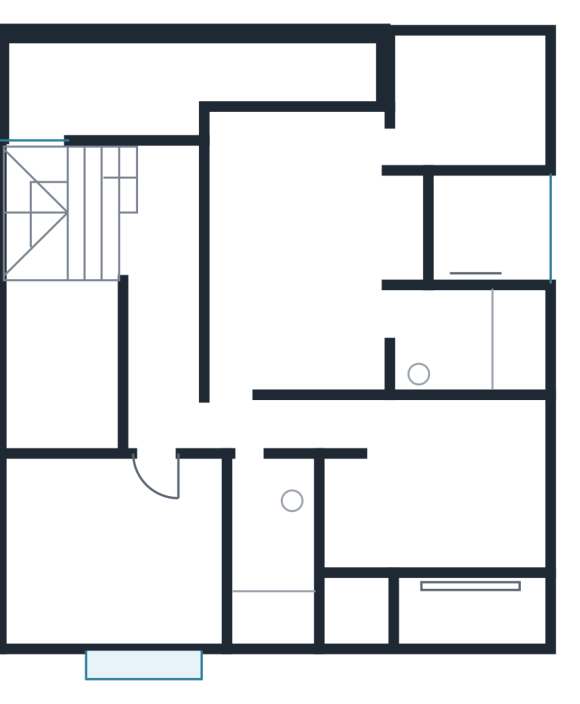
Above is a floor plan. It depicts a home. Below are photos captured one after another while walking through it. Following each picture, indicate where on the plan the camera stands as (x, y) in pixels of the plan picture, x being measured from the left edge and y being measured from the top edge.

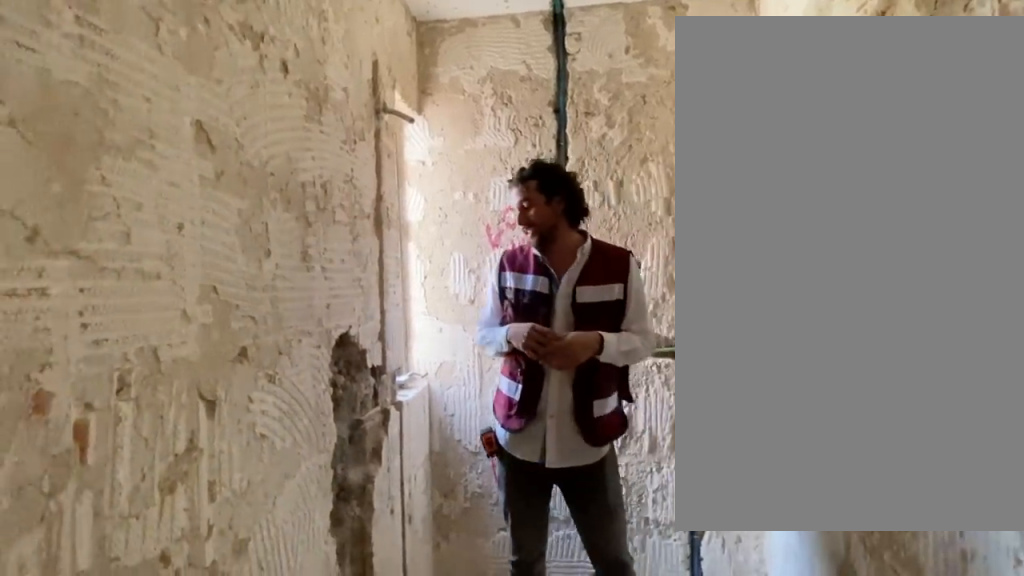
(251, 465)
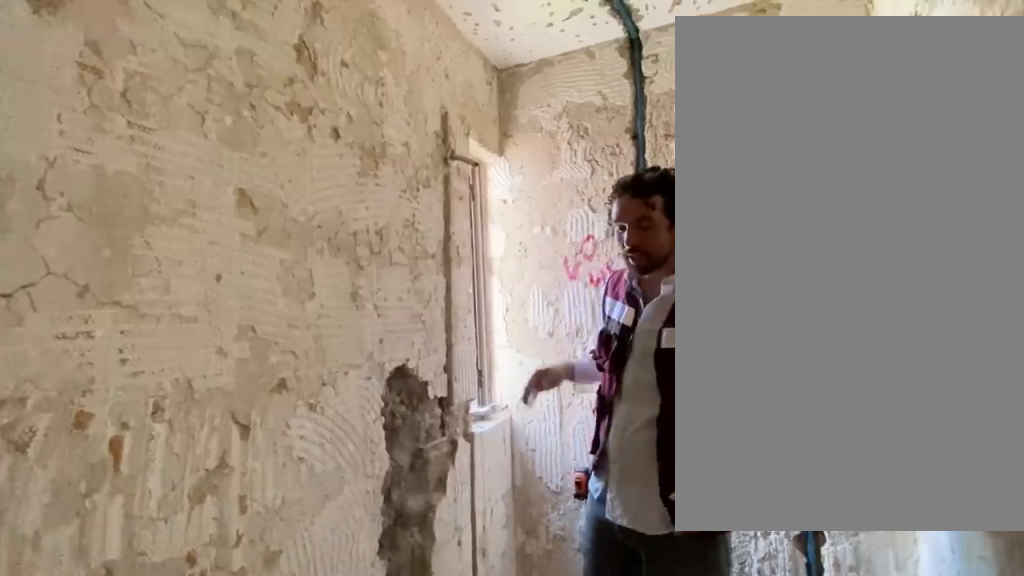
(251, 467)
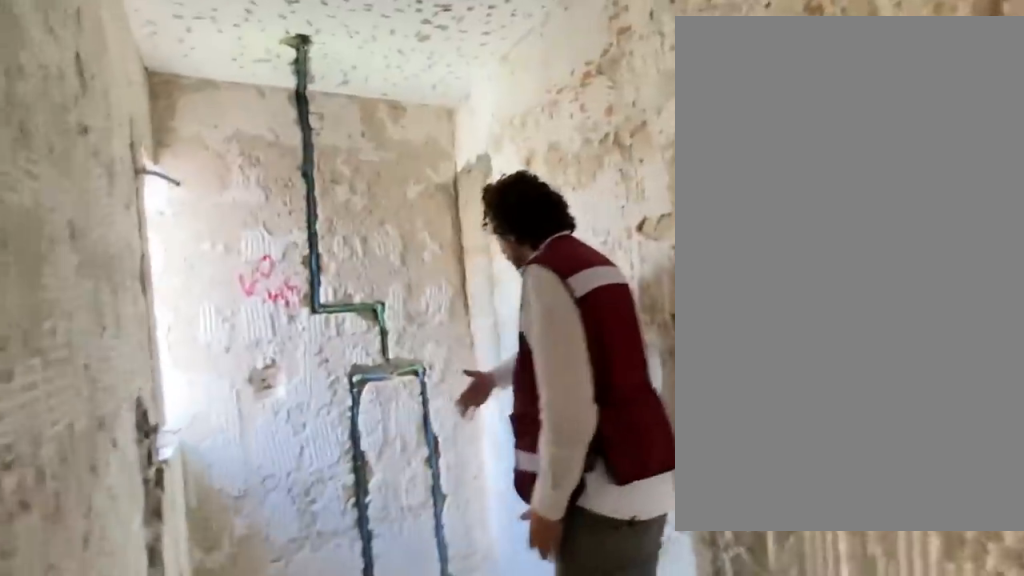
(256, 483)
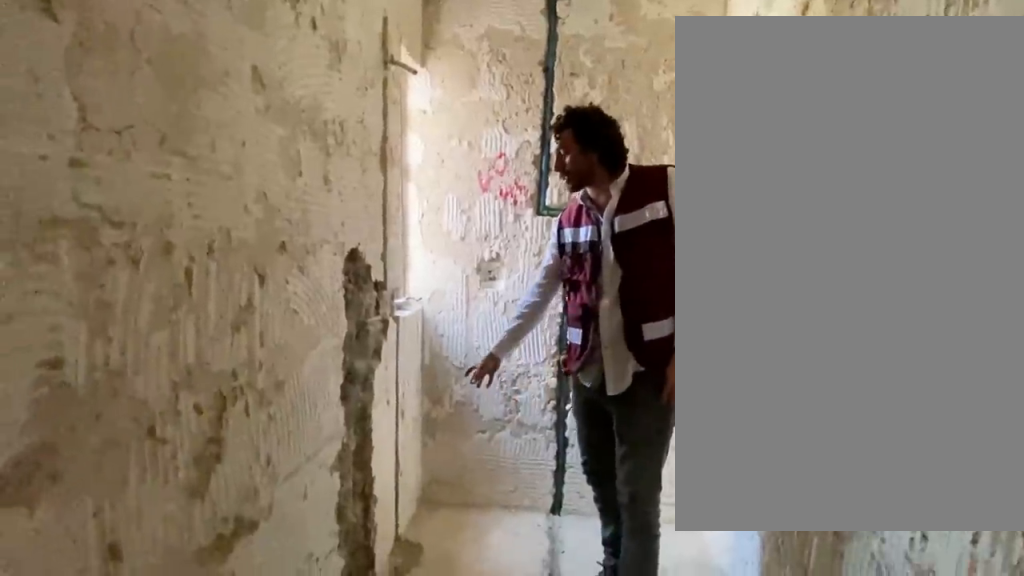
(253, 527)
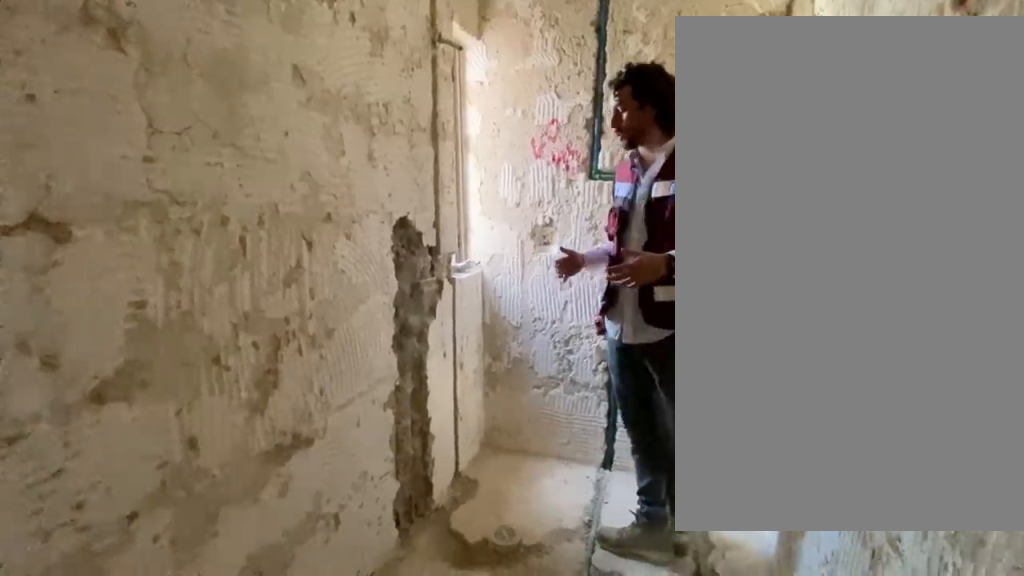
(253, 542)
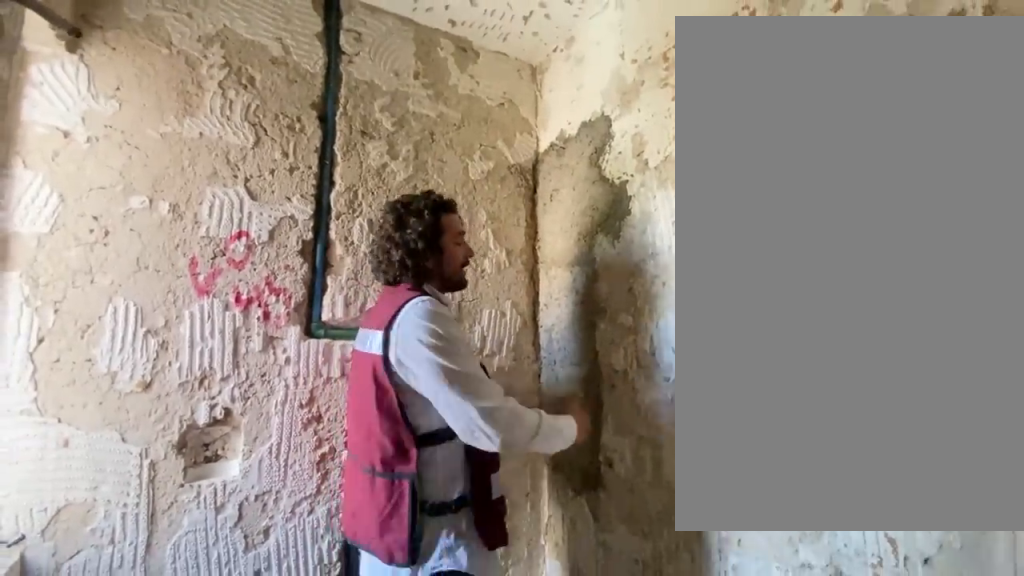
(262, 549)
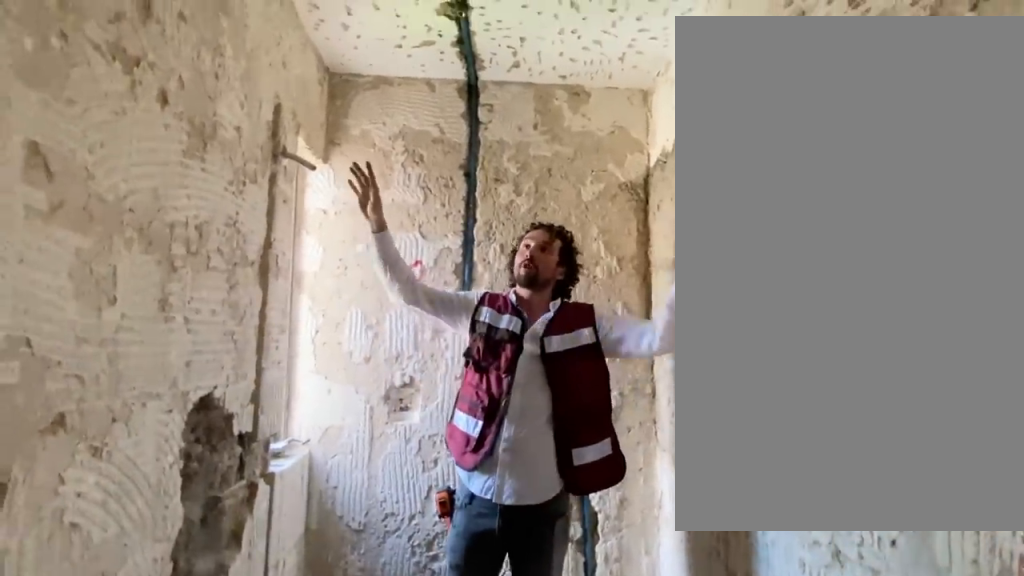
(262, 549)
